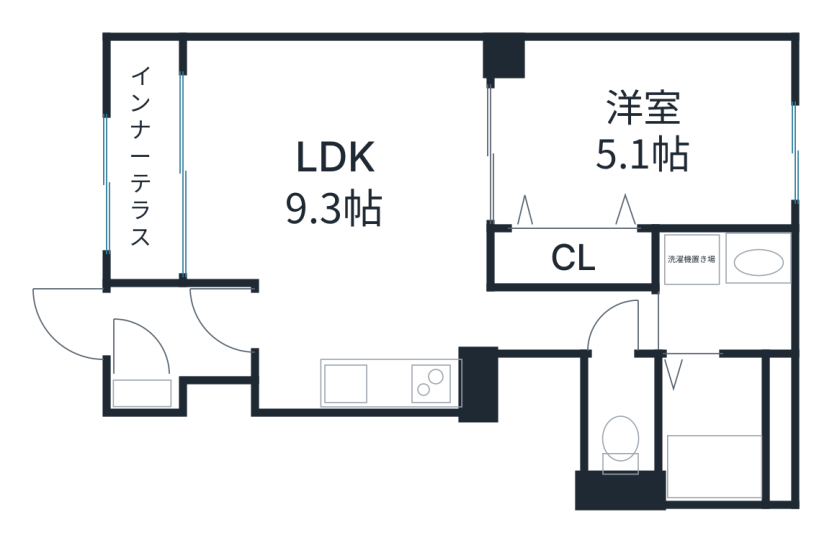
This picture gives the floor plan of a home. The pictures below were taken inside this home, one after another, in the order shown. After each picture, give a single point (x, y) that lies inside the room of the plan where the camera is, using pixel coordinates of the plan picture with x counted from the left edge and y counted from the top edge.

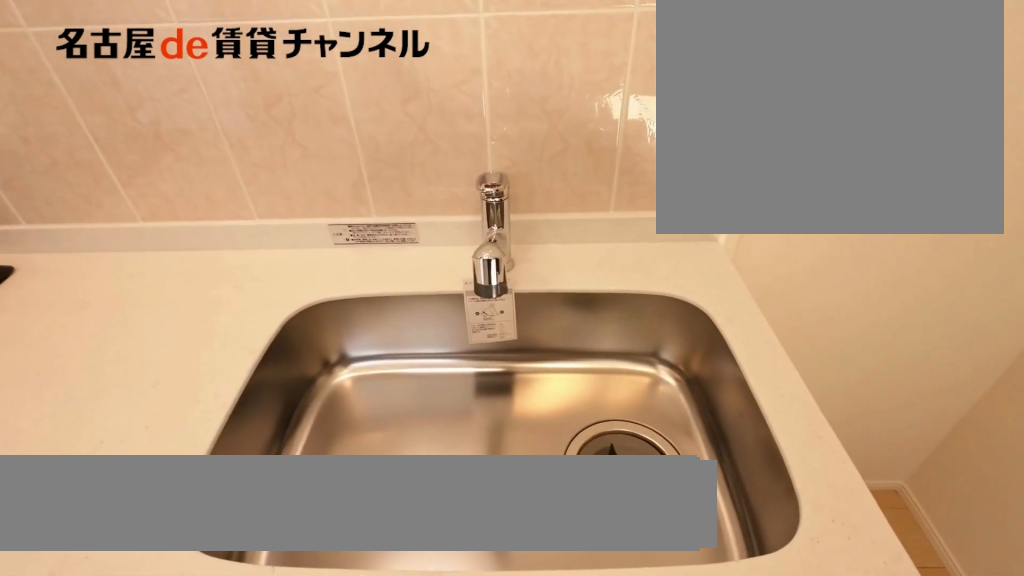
(403, 382)
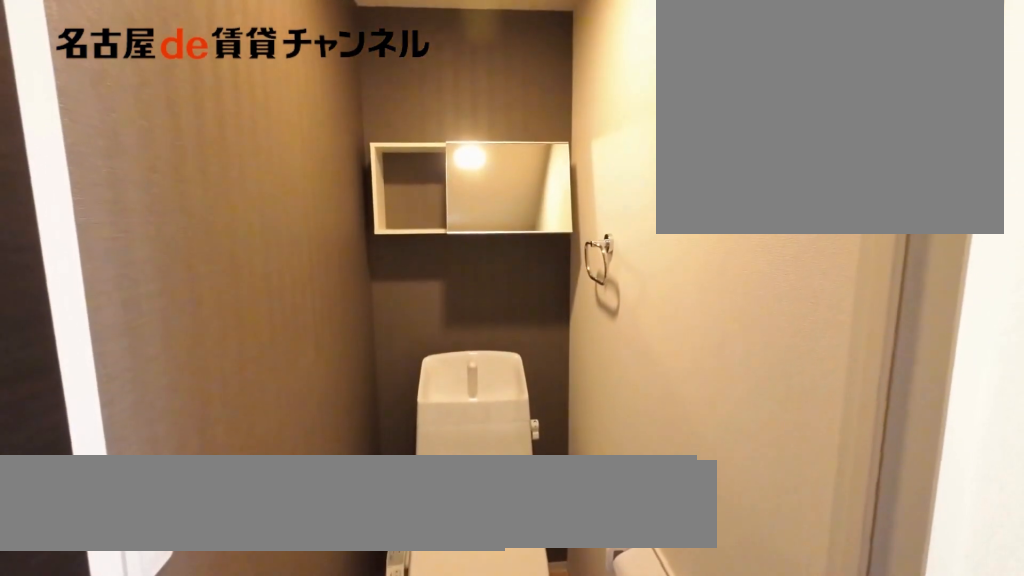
(619, 417)
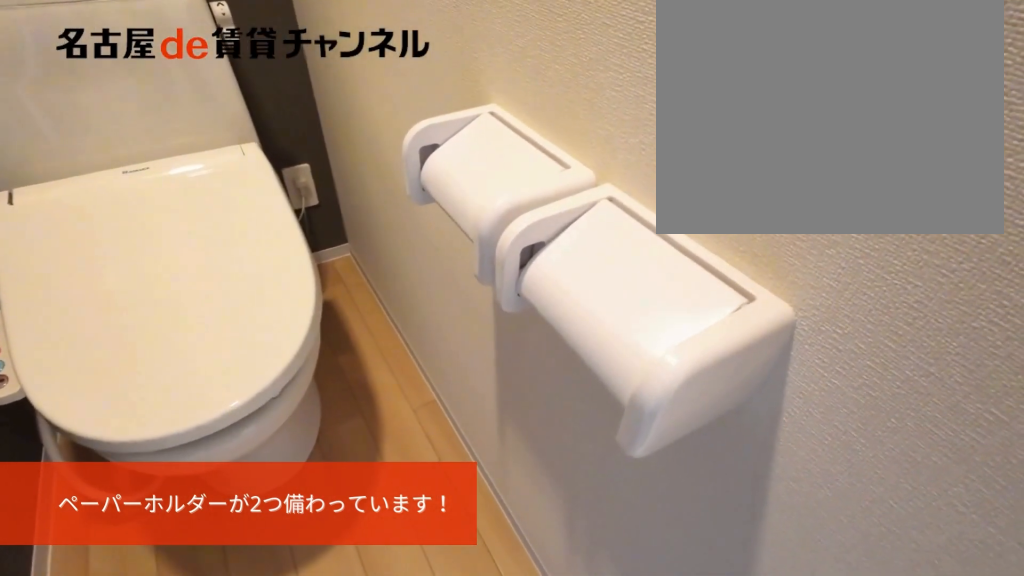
(619, 417)
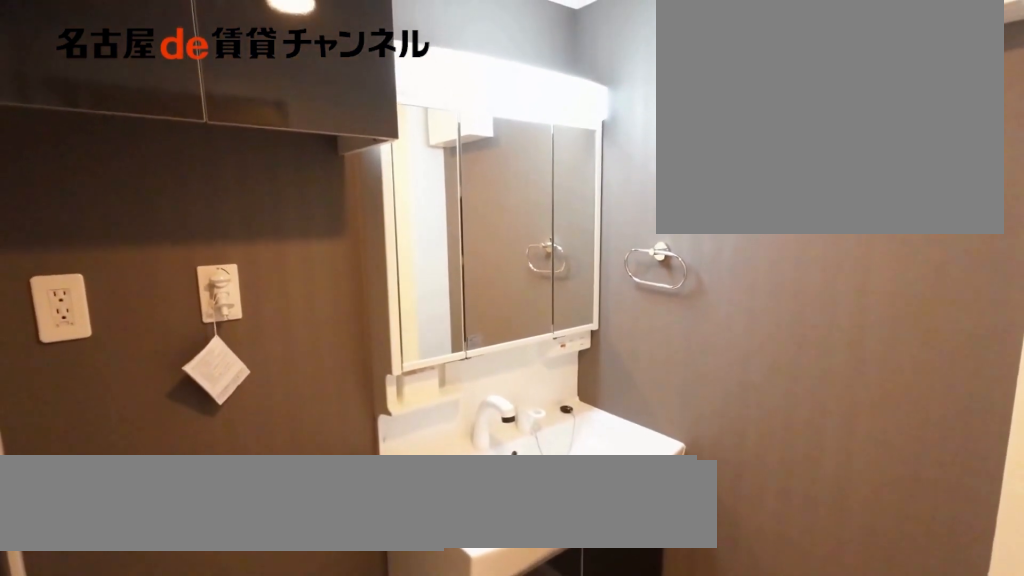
(723, 290)
